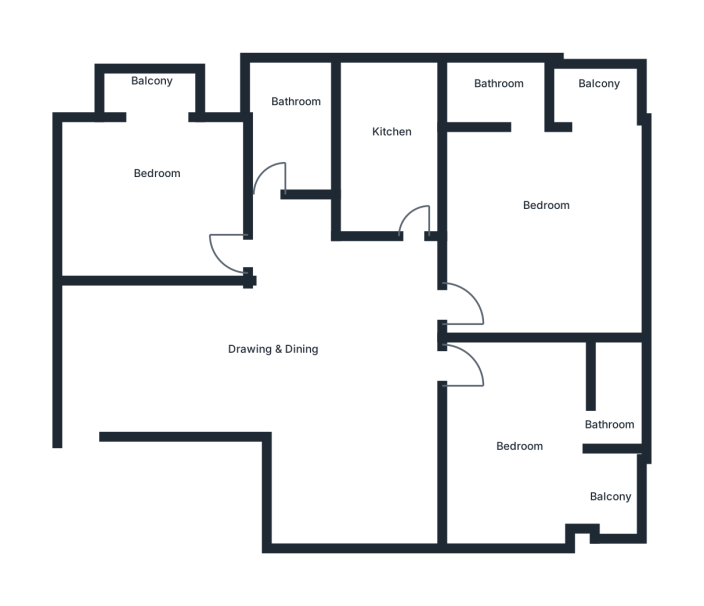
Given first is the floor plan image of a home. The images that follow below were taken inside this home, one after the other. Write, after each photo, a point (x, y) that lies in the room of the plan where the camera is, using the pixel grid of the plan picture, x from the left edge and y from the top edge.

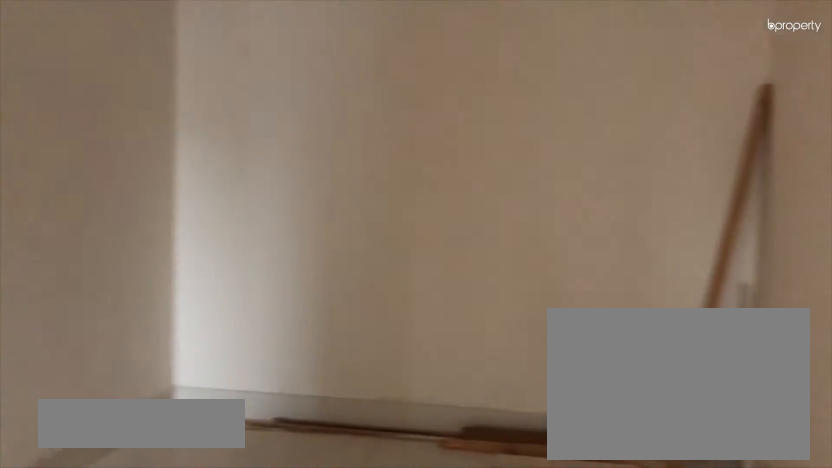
(314, 356)
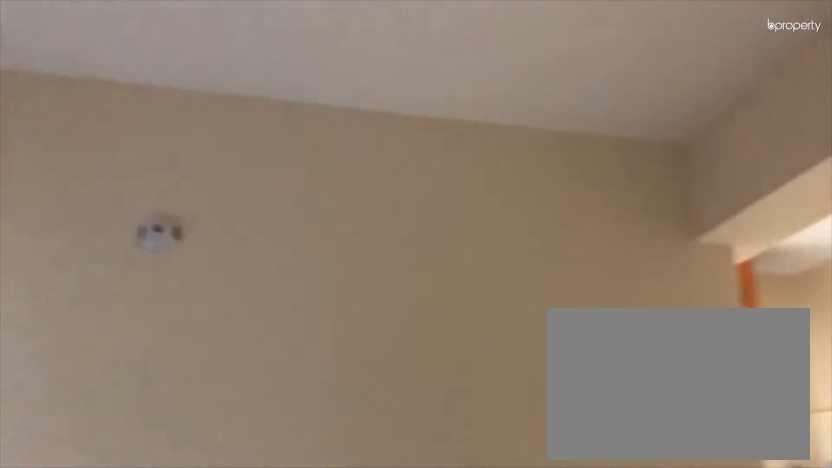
(312, 342)
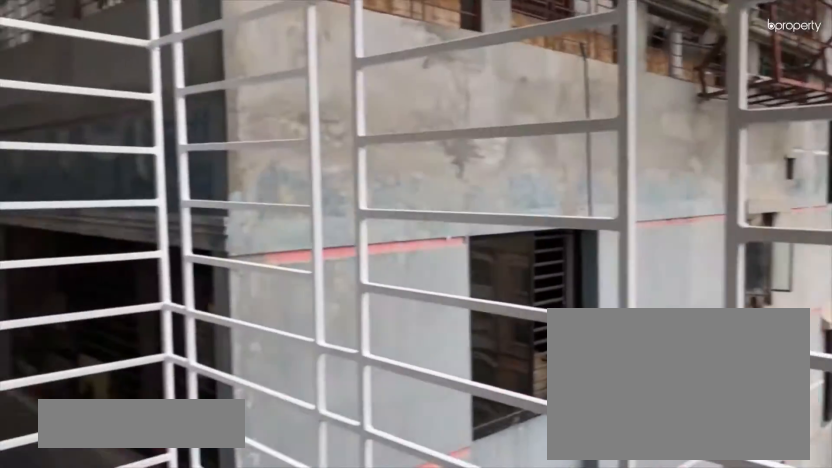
(147, 87)
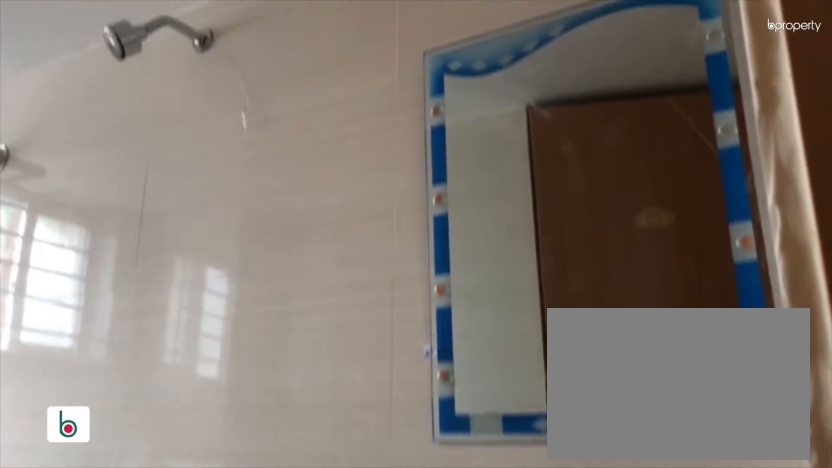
(288, 128)
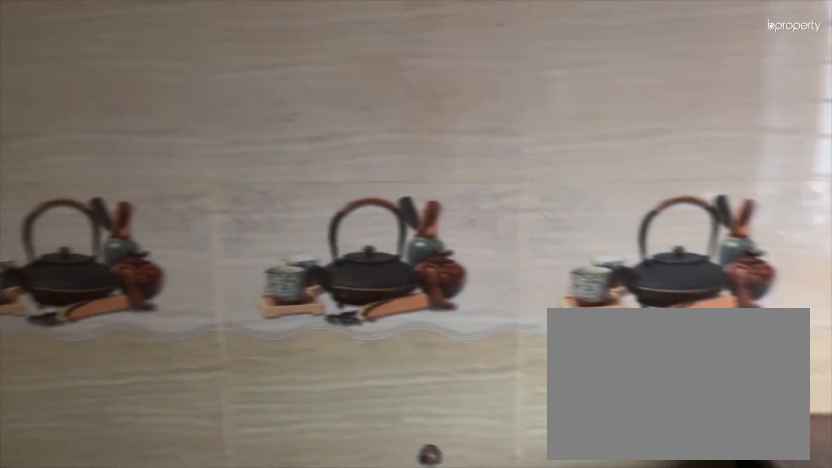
(394, 146)
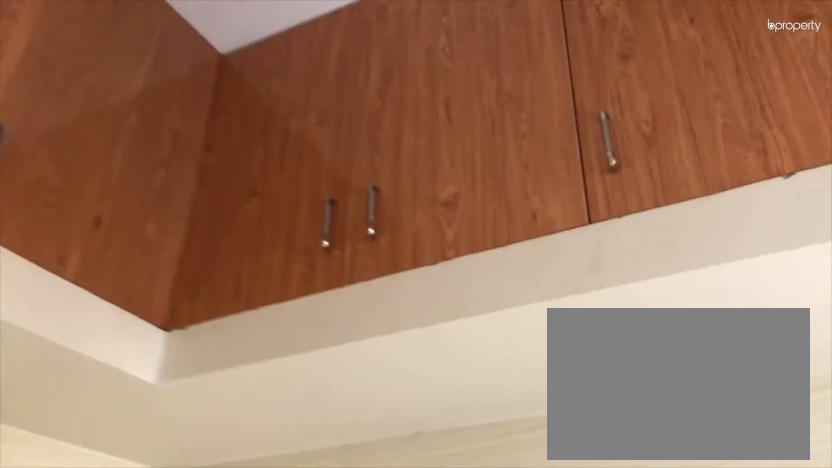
(394, 146)
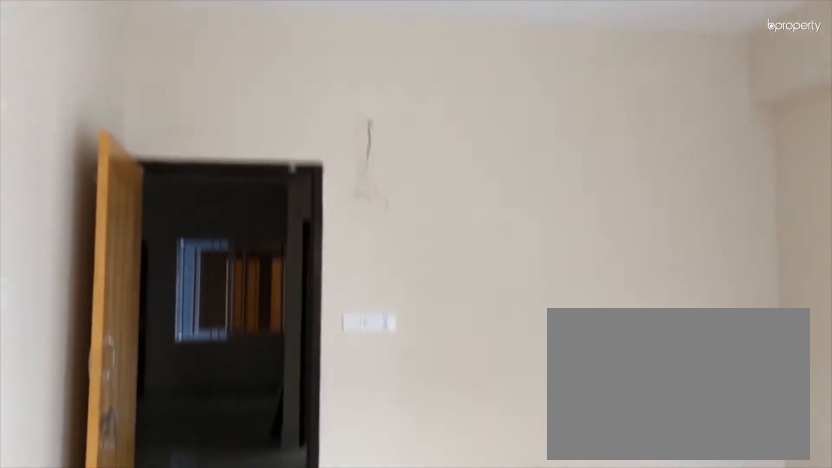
(538, 204)
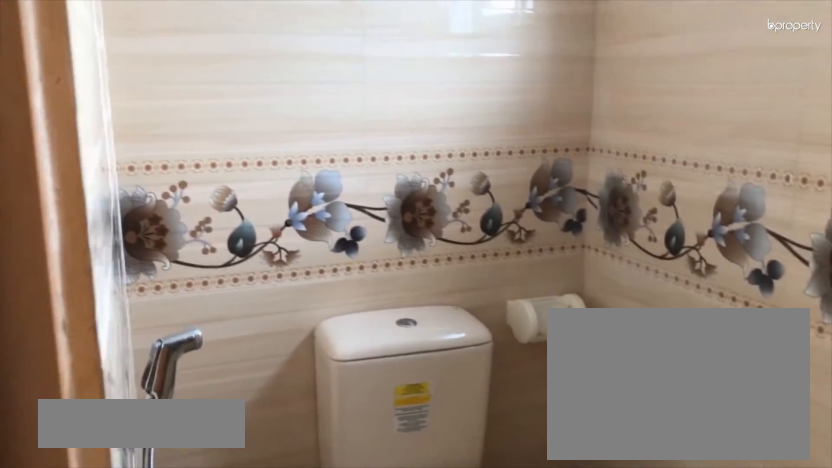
(488, 88)
